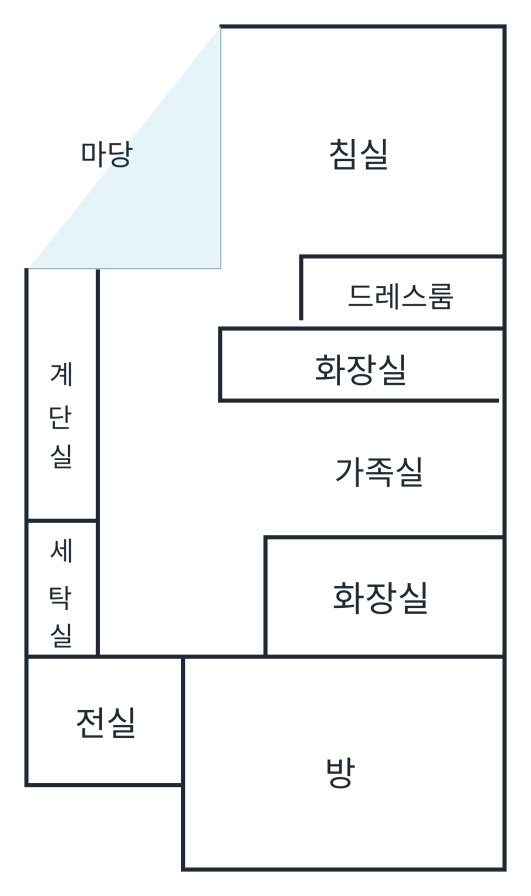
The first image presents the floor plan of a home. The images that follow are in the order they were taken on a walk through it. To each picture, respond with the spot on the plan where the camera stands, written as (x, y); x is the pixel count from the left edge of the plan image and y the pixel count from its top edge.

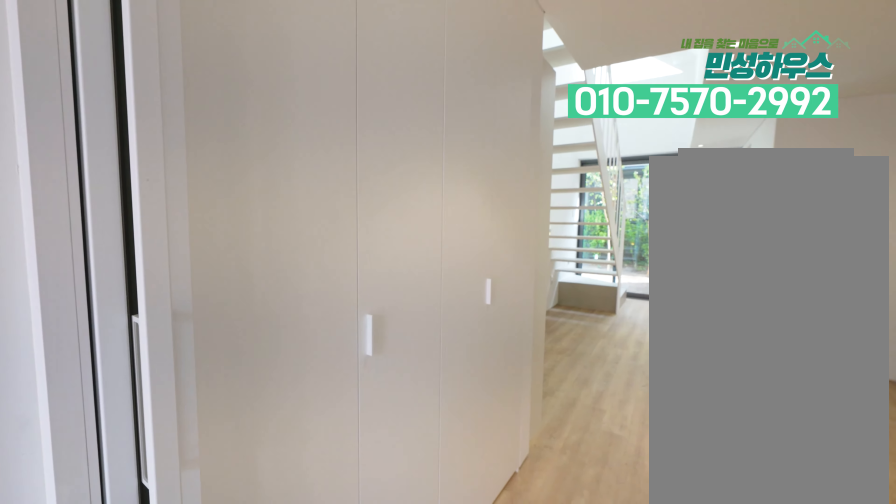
(145, 668)
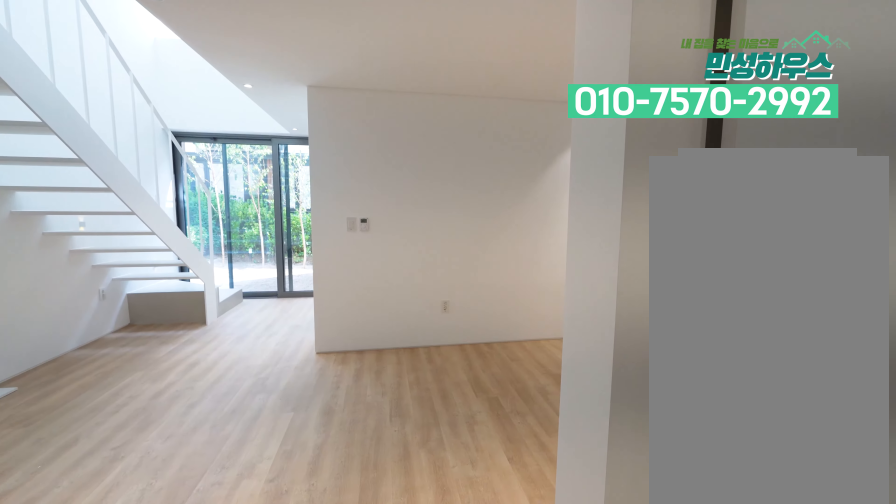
(228, 622)
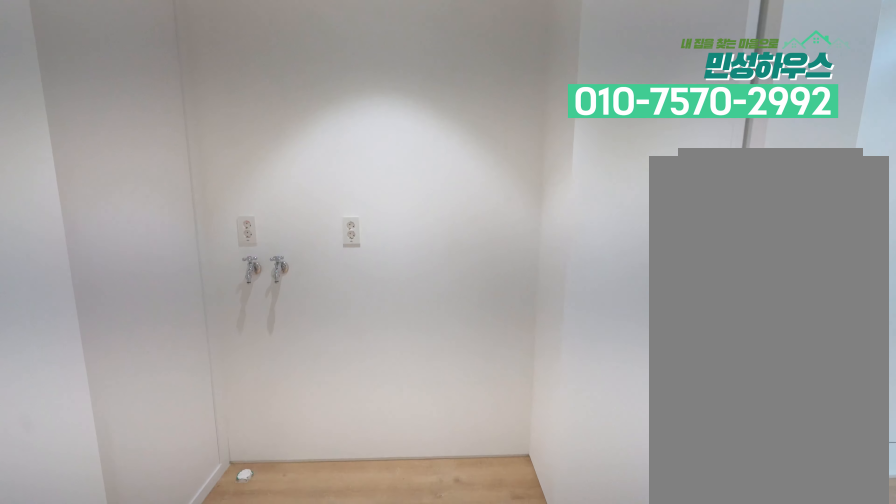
(115, 624)
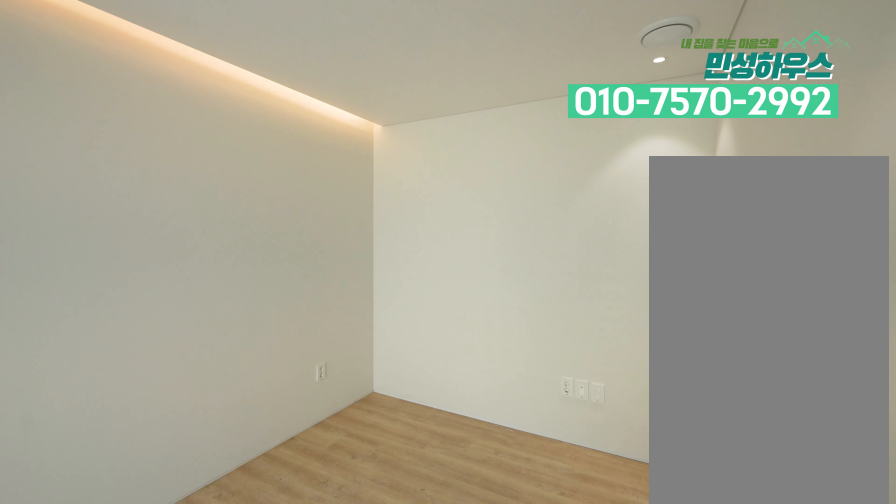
(272, 243)
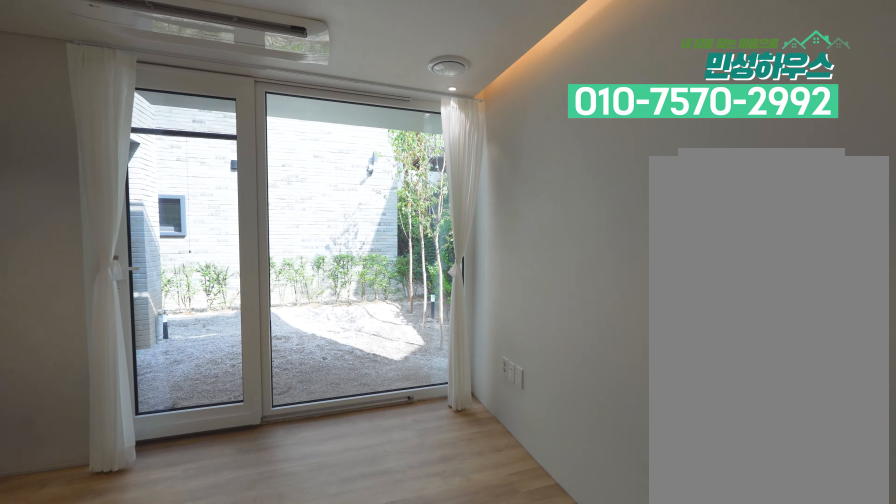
(472, 105)
